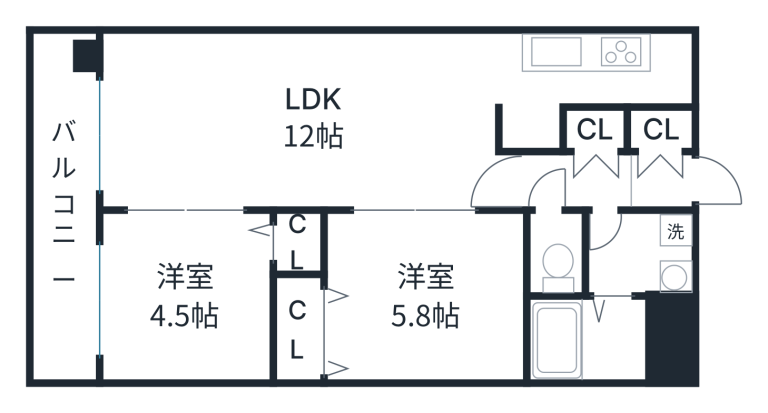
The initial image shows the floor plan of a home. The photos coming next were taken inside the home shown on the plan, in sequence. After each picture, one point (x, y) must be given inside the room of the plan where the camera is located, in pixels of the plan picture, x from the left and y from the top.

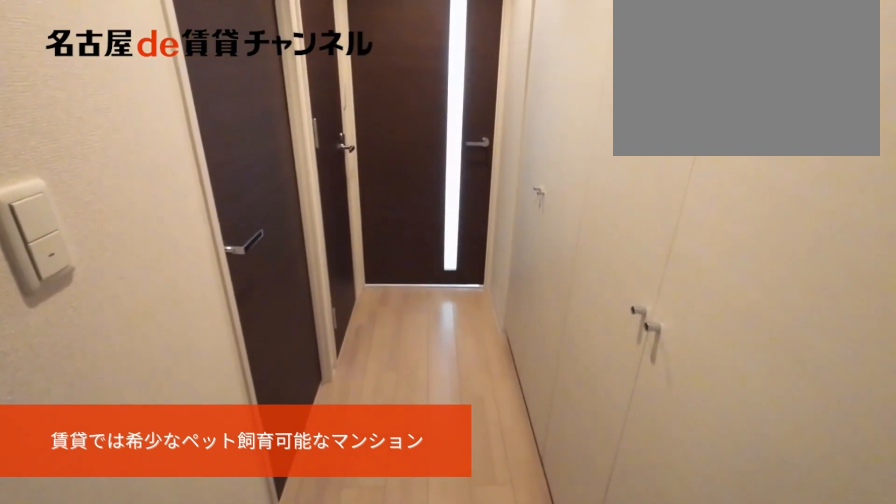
(628, 158)
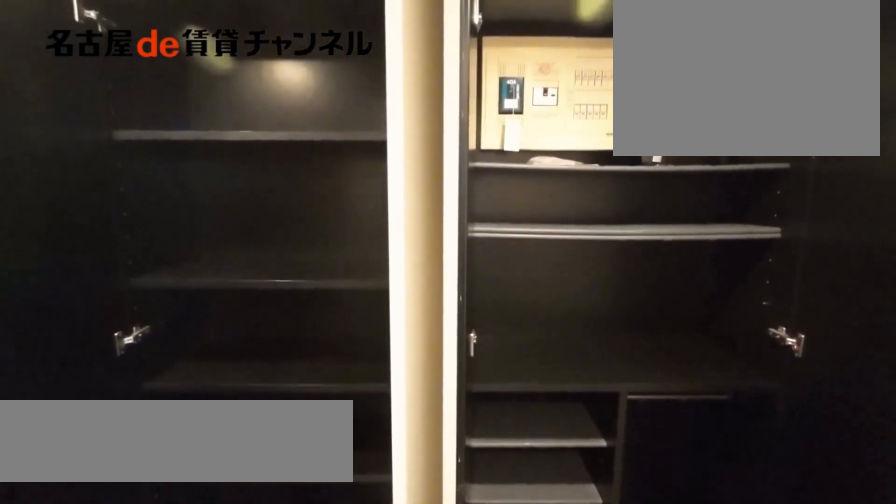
(627, 158)
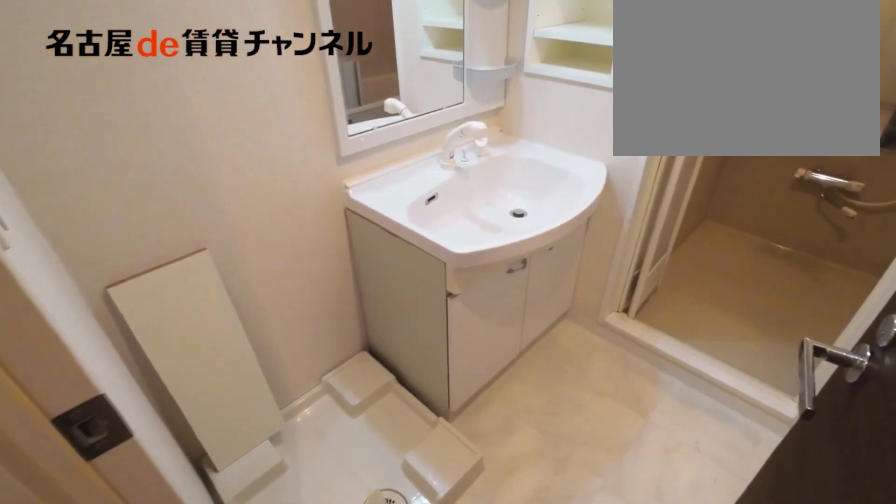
(641, 254)
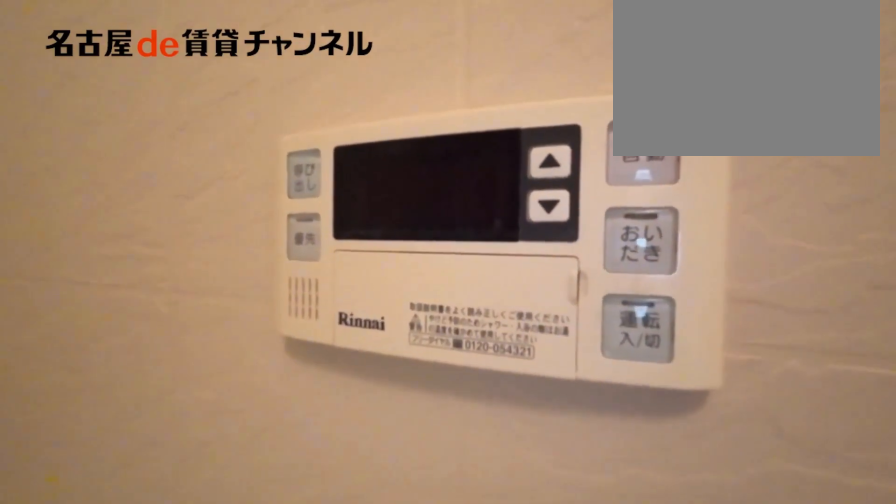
(585, 337)
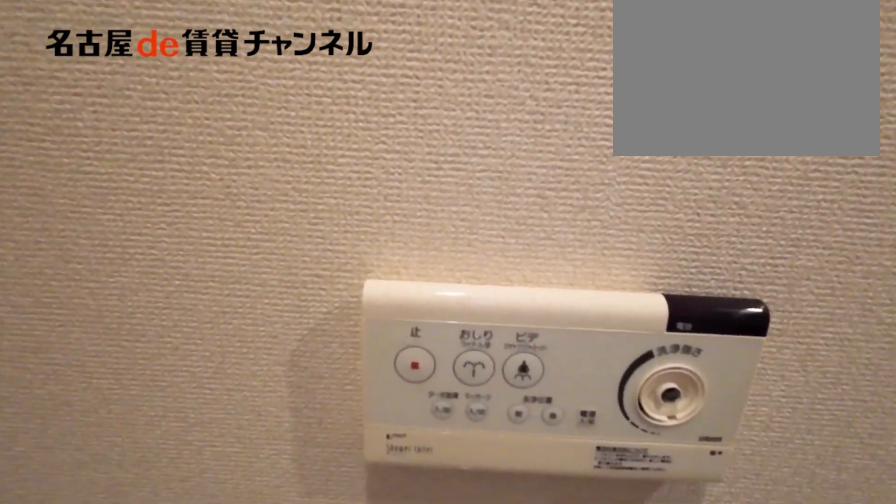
(555, 253)
